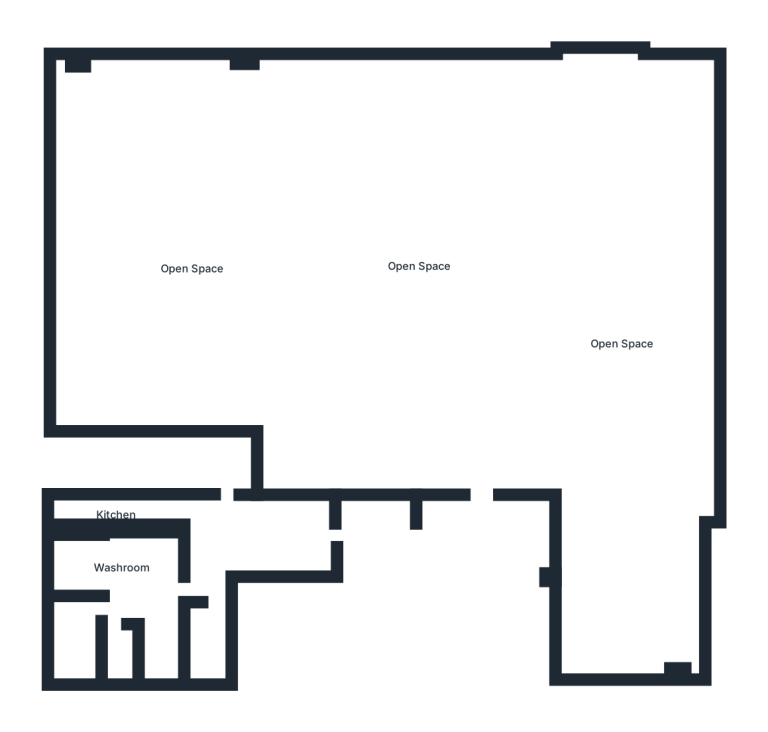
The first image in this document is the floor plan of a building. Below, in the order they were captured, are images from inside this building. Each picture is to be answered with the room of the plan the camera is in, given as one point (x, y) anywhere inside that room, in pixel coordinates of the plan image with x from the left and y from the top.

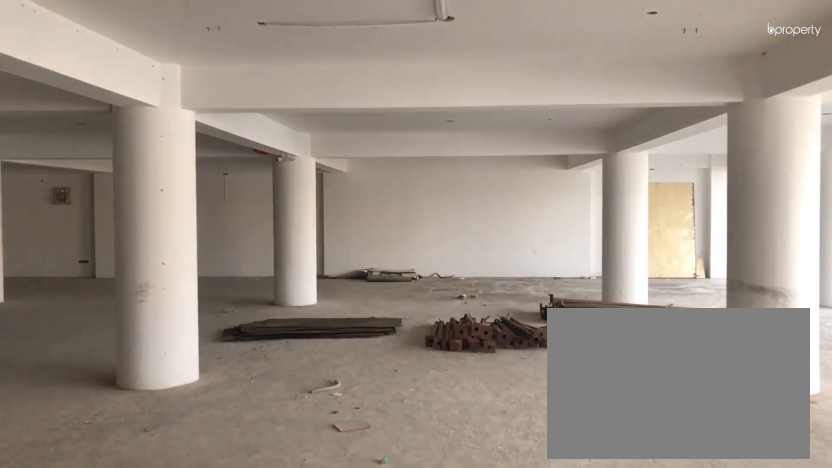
(481, 451)
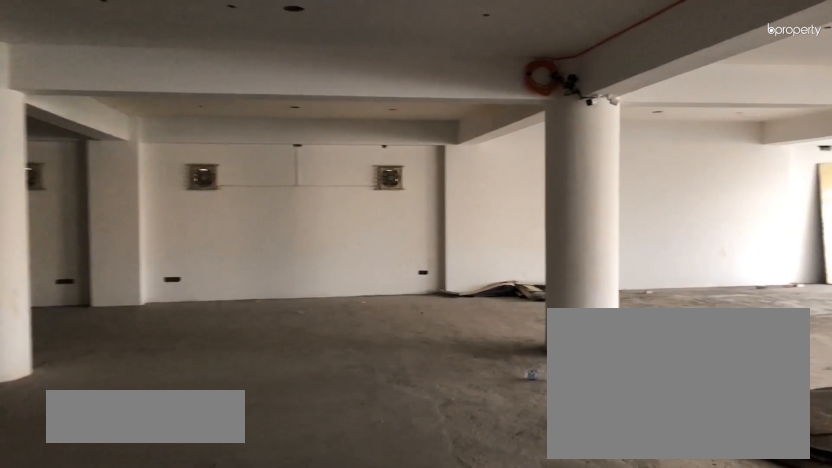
(421, 263)
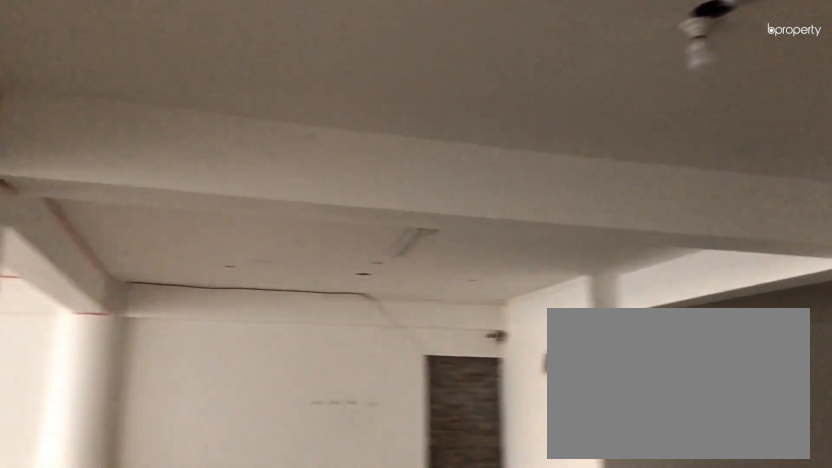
(421, 263)
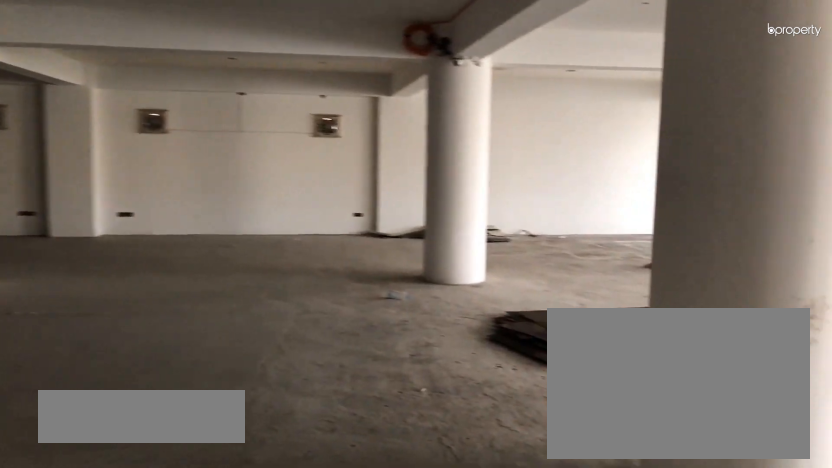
(192, 268)
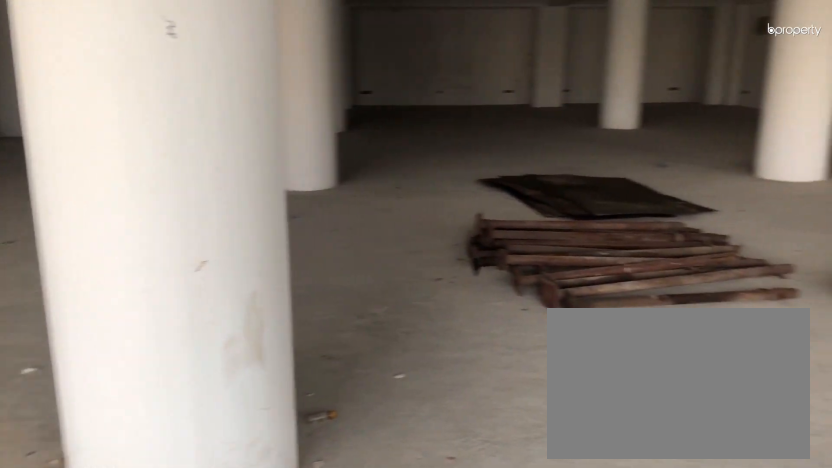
(626, 342)
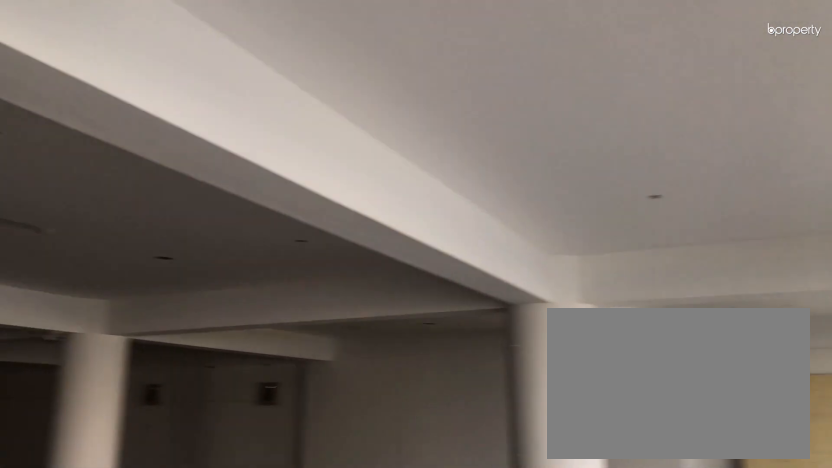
(626, 342)
